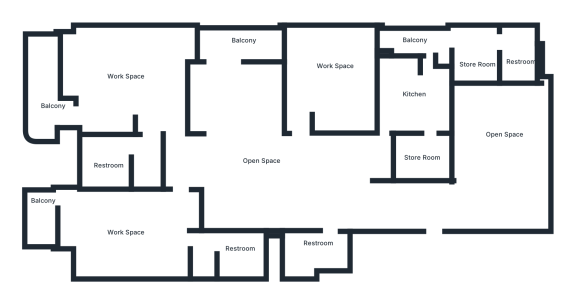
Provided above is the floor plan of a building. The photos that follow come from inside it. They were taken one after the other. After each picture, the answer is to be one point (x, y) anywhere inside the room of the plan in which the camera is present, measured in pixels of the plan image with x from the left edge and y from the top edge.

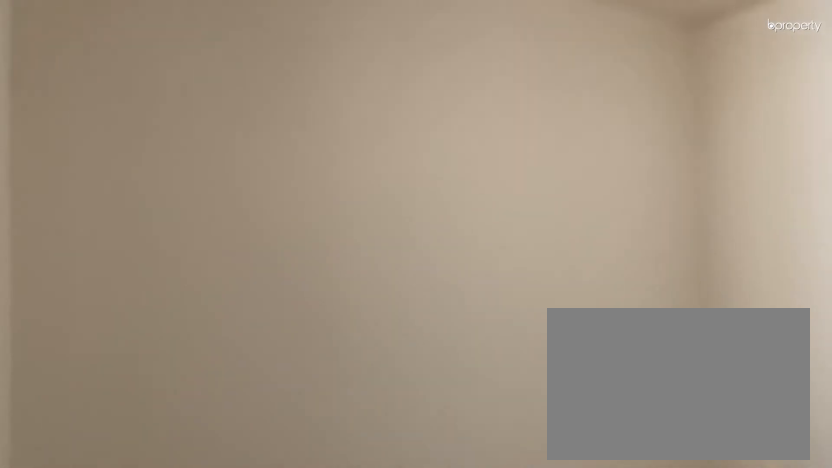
(423, 159)
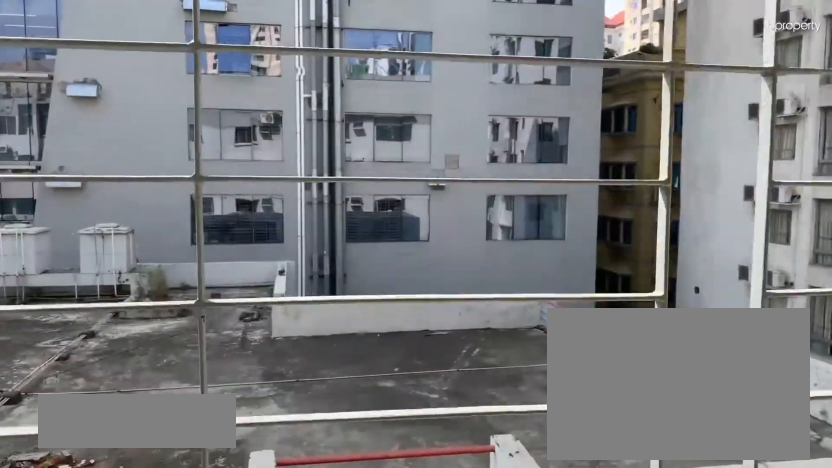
(236, 41)
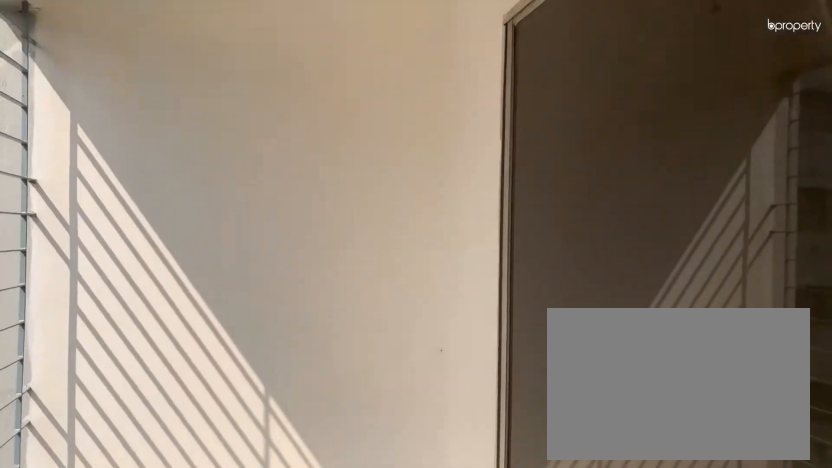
(233, 42)
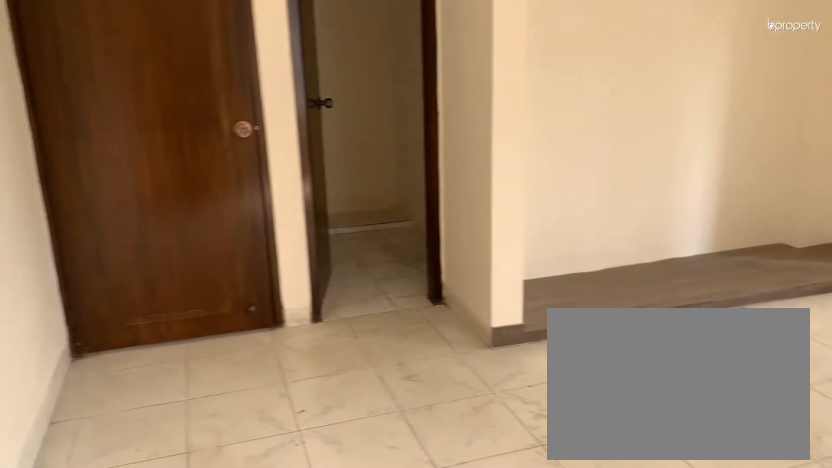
(136, 80)
